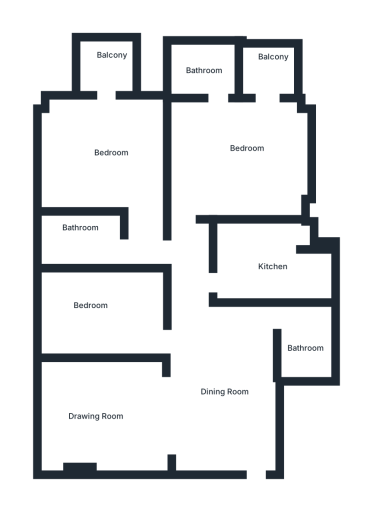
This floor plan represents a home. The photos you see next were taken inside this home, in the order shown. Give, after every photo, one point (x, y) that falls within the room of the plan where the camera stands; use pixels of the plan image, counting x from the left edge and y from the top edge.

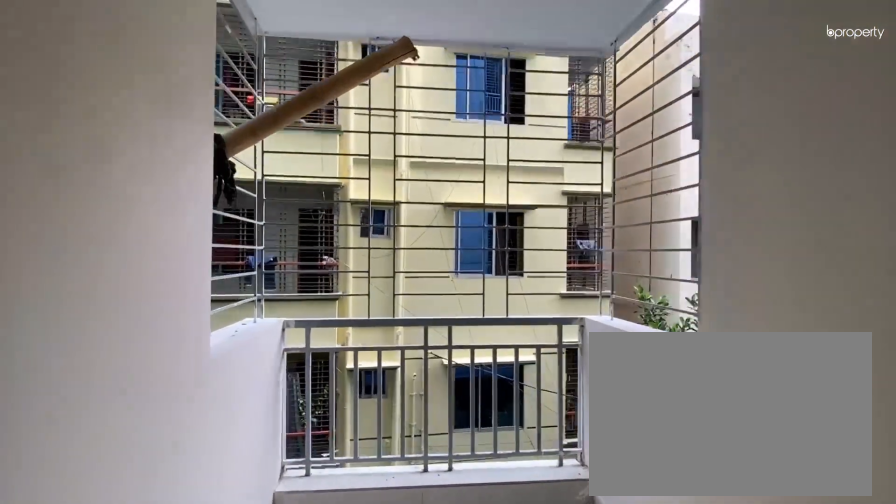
(105, 66)
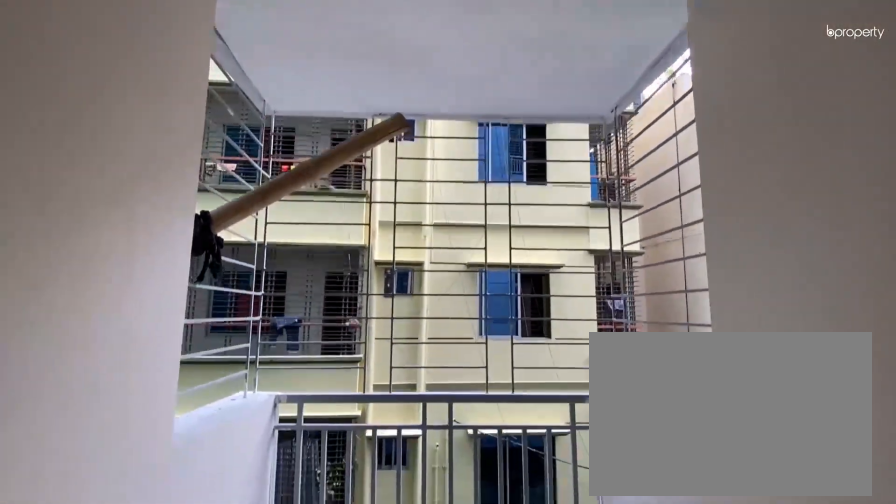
(105, 66)
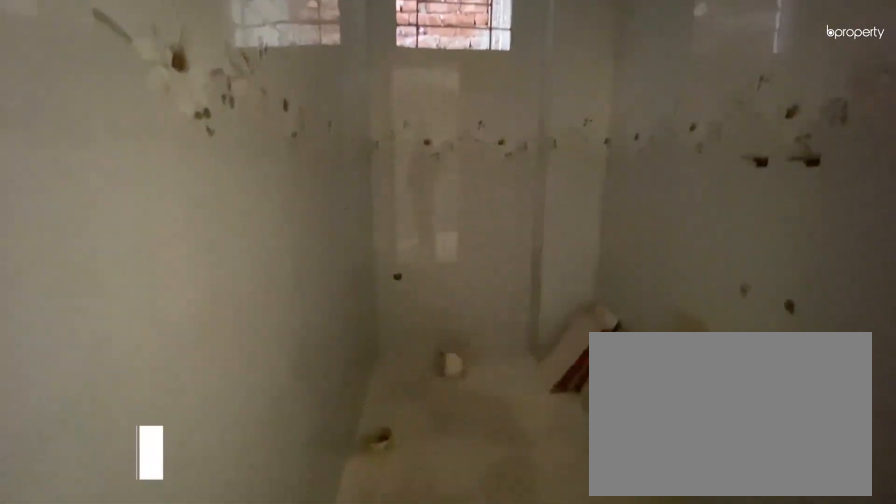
(86, 240)
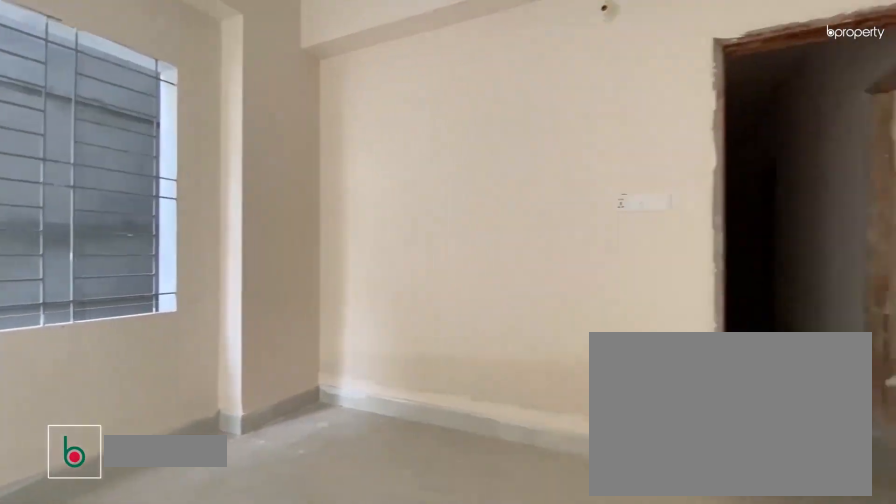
(227, 158)
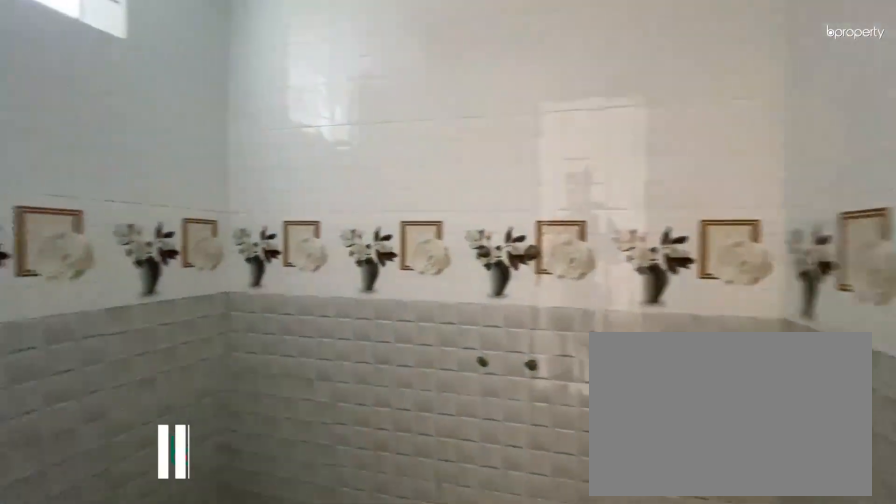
(208, 72)
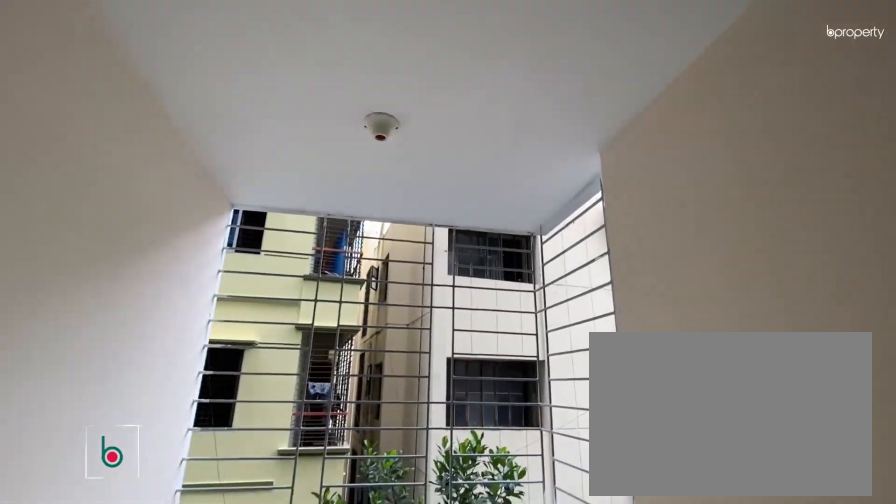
(267, 69)
